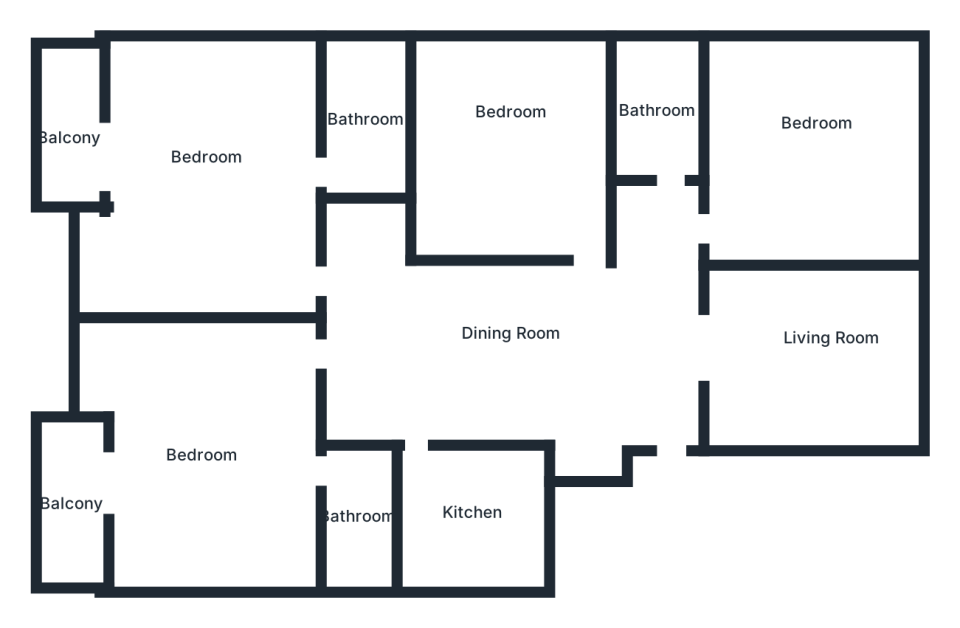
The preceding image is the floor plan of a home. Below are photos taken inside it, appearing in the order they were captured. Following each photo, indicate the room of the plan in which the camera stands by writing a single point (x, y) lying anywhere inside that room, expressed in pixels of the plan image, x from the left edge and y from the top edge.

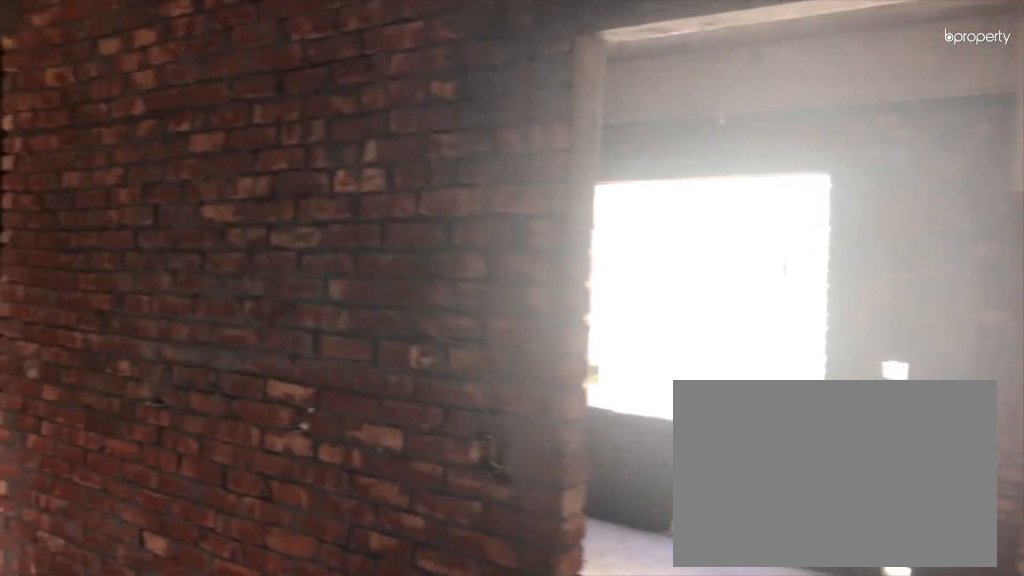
(561, 346)
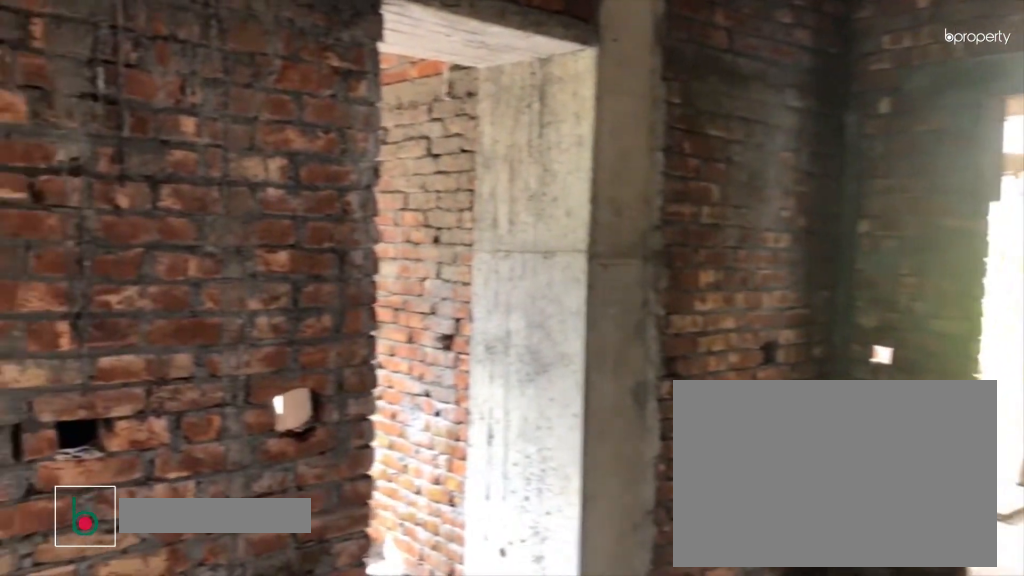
(485, 330)
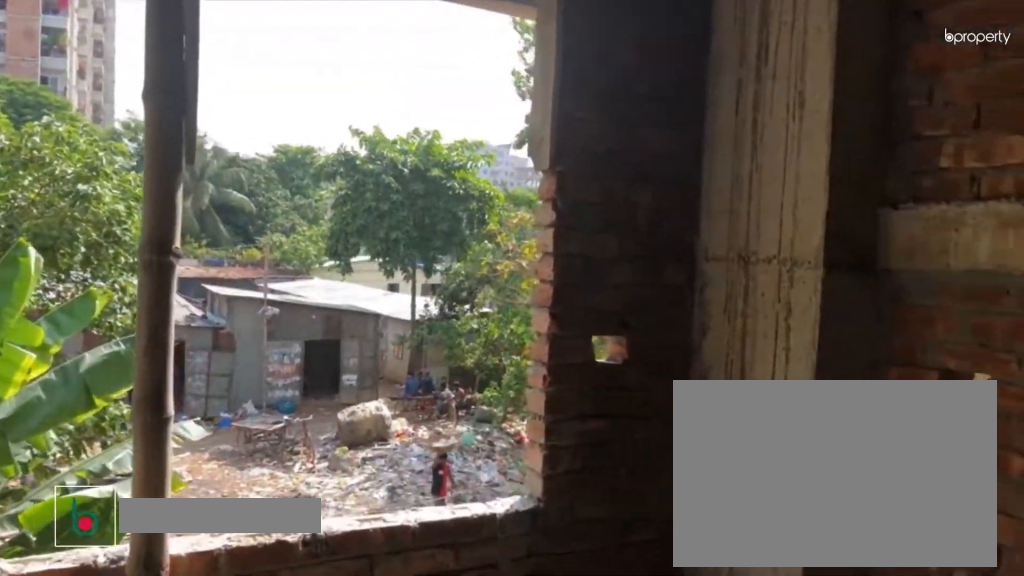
(810, 327)
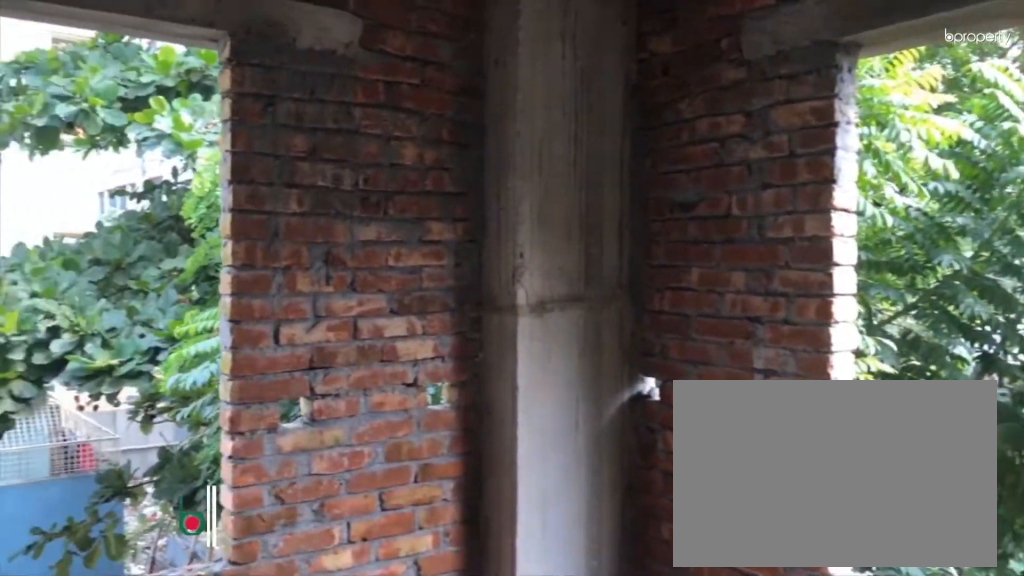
(826, 148)
